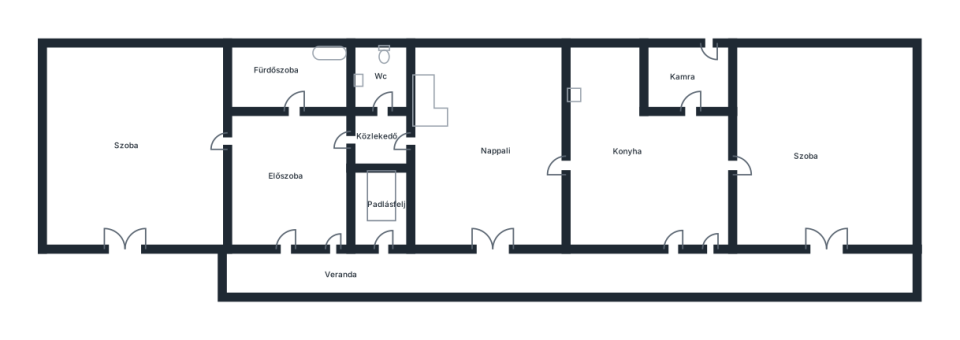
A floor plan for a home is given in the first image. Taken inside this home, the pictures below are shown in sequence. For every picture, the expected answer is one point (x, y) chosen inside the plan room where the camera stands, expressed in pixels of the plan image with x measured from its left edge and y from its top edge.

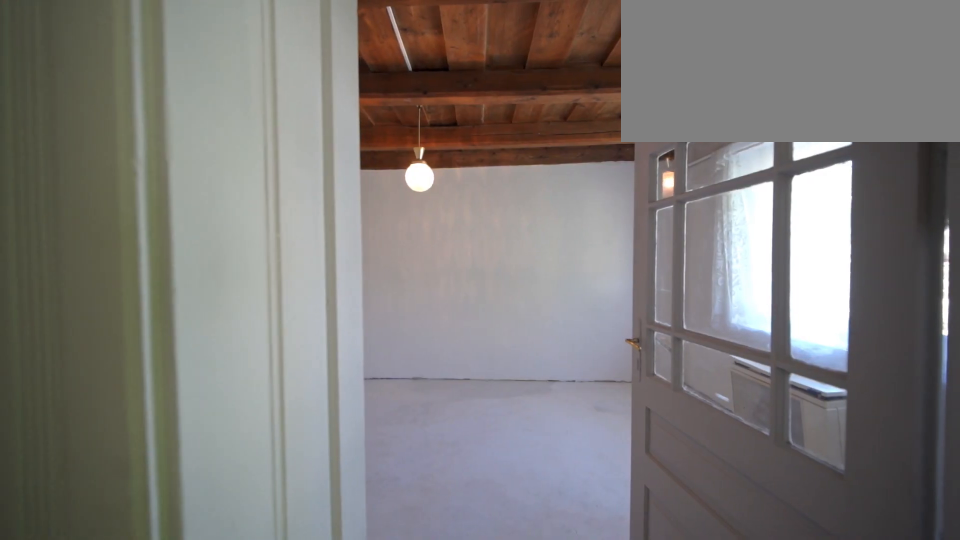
(830, 149)
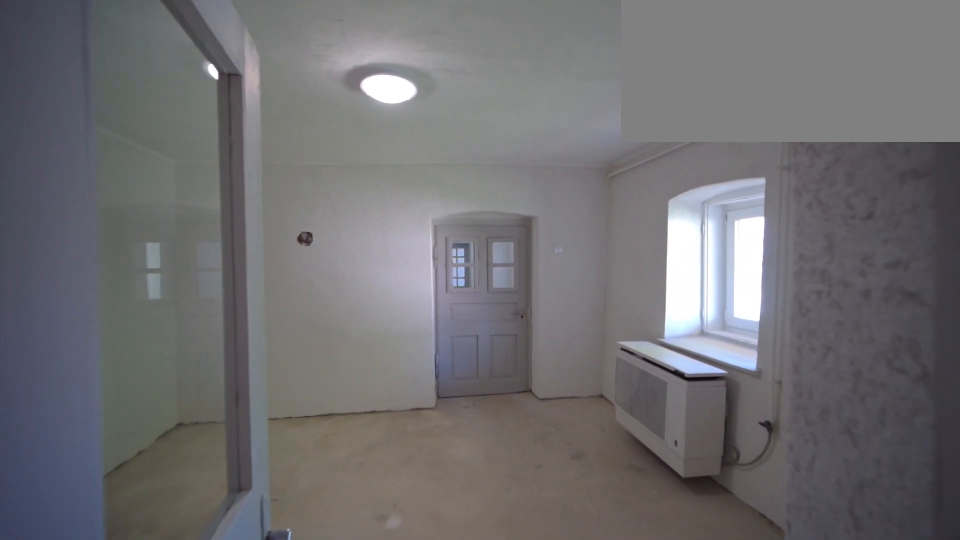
(482, 152)
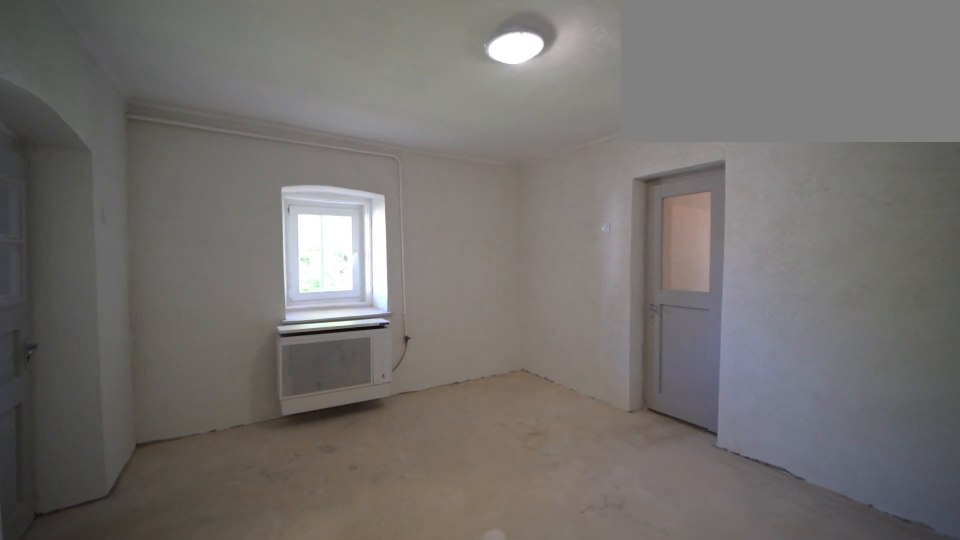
(482, 151)
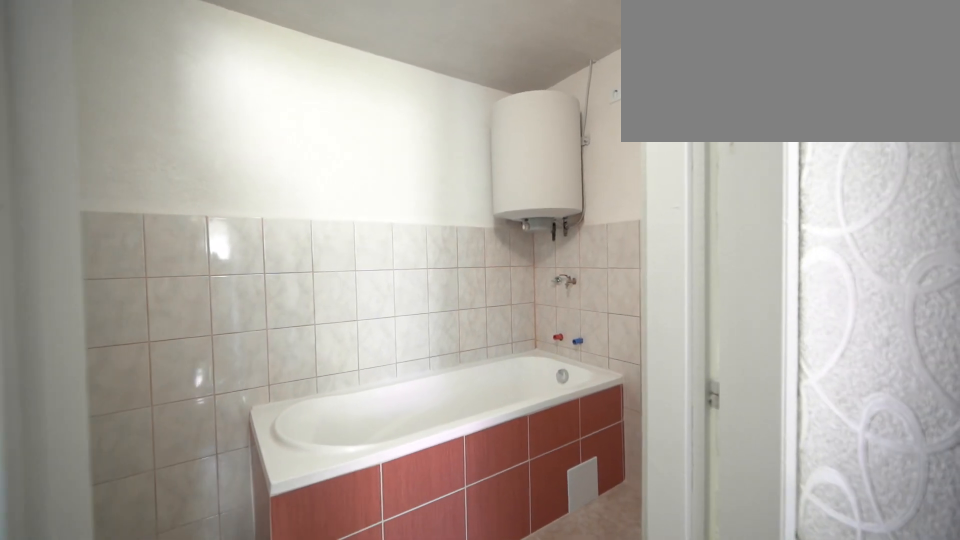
(290, 76)
